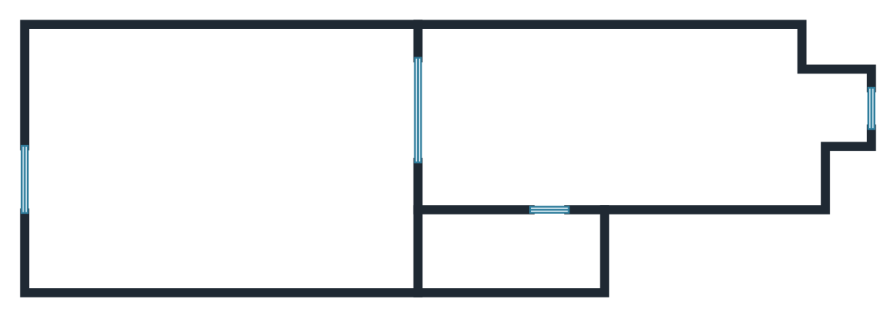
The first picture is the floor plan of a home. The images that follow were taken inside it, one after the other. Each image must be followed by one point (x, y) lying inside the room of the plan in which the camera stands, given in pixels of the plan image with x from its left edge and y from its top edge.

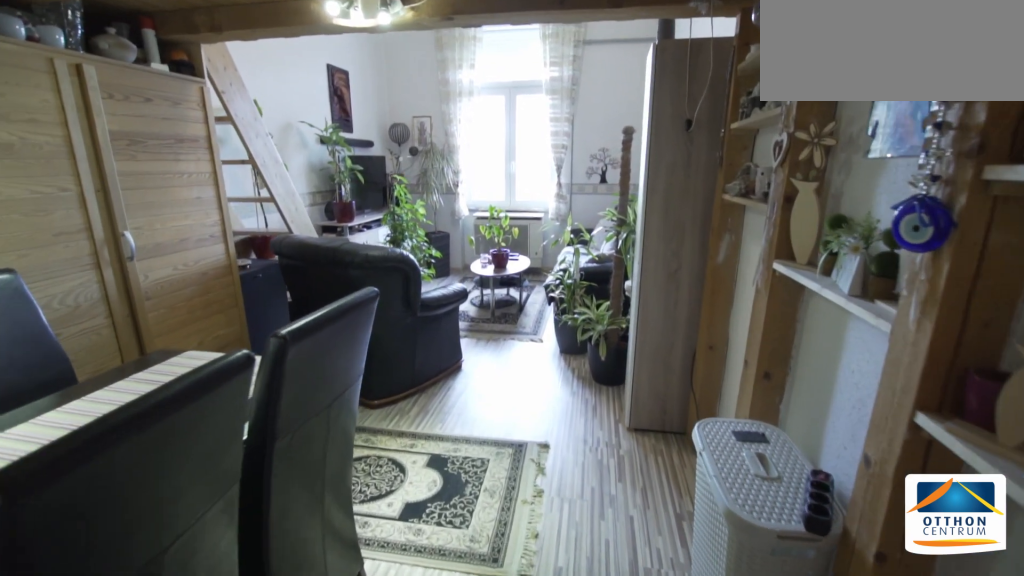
(209, 156)
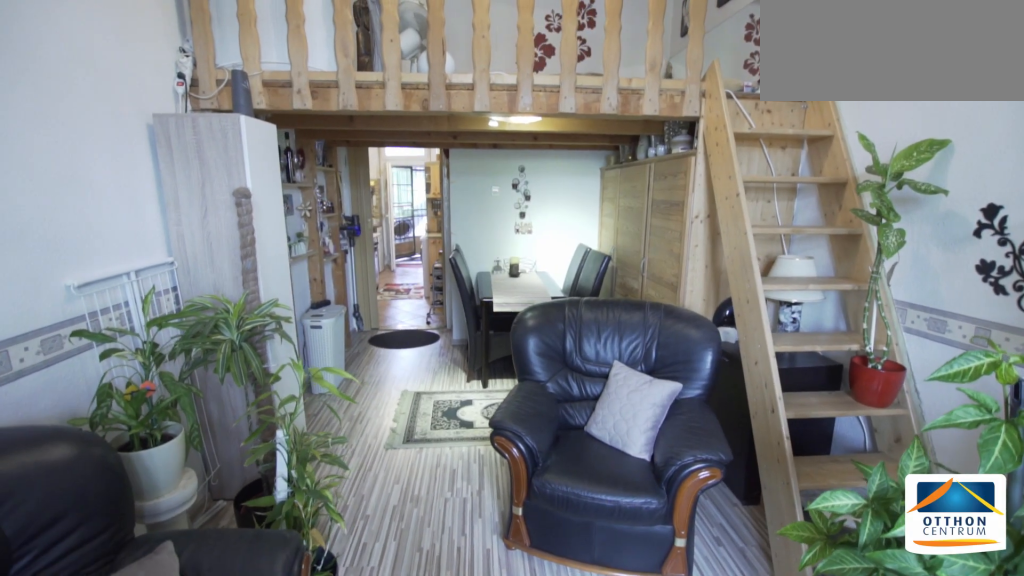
(208, 156)
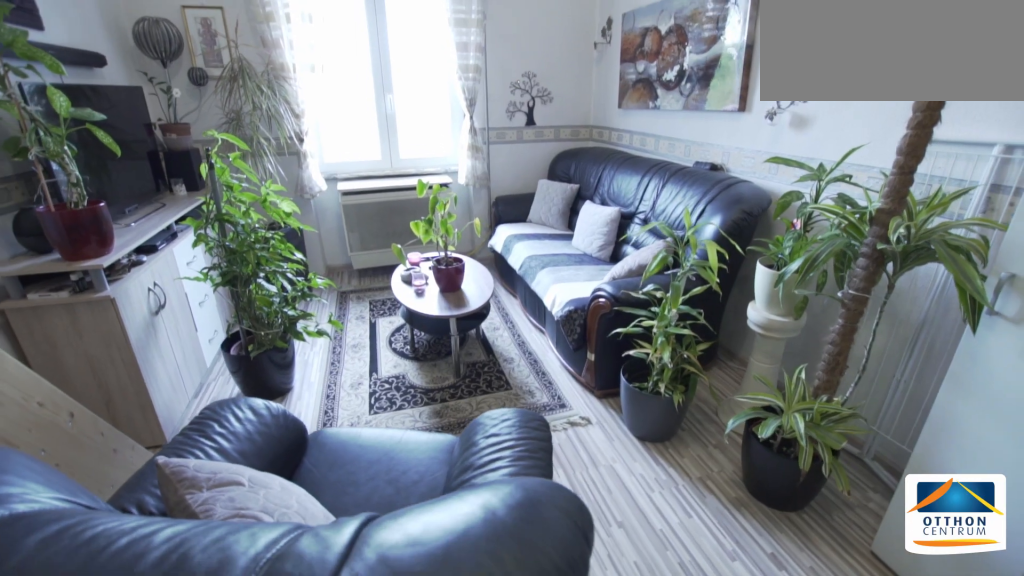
(209, 156)
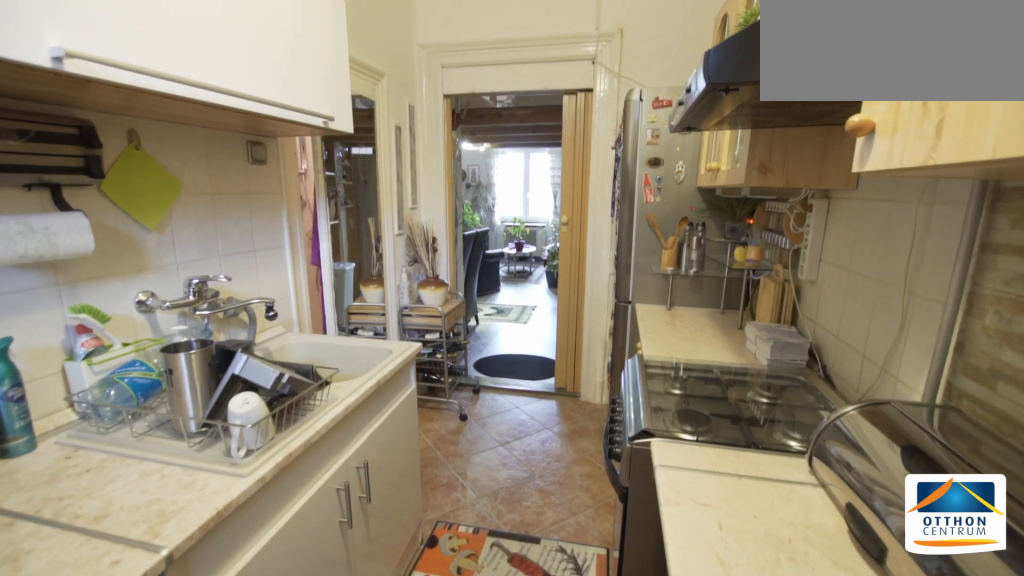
(592, 103)
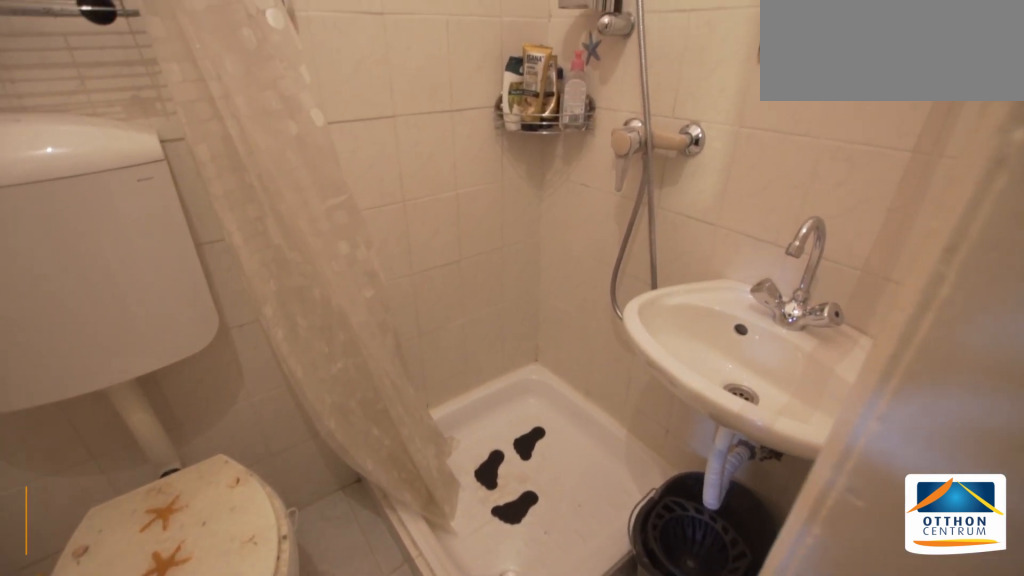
(492, 257)
